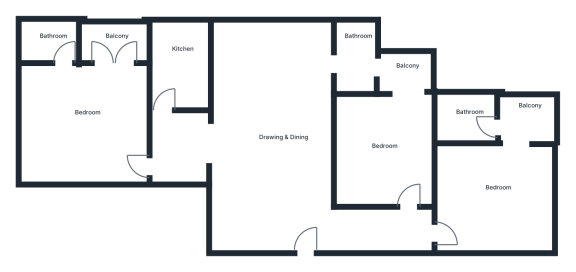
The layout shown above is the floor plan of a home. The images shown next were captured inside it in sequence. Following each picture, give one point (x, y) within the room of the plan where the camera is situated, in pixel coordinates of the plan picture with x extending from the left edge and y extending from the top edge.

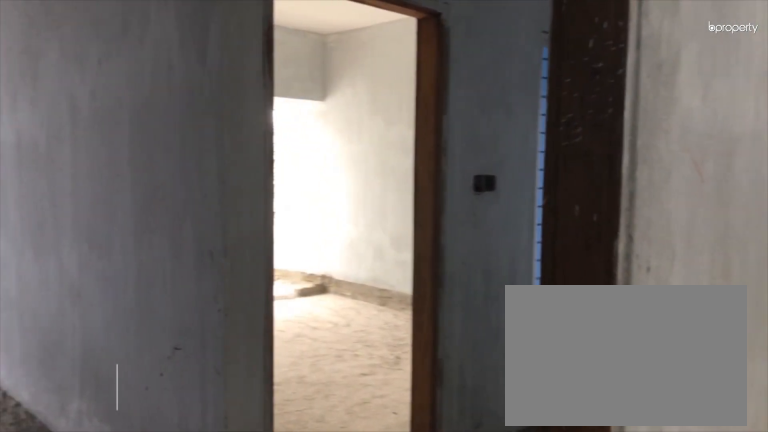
(291, 218)
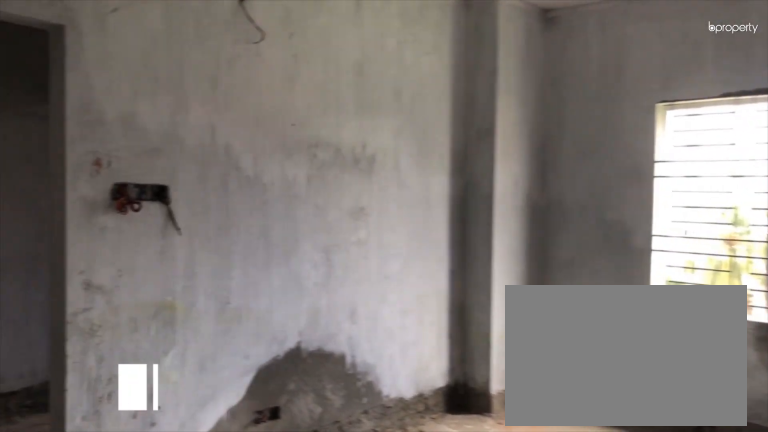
(272, 140)
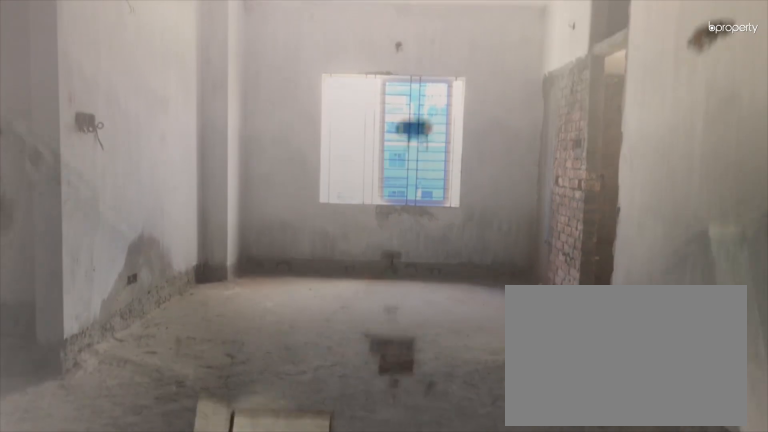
(272, 140)
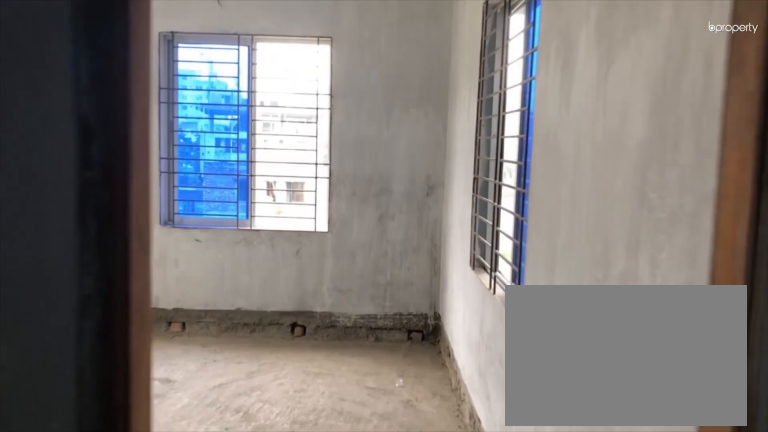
(461, 213)
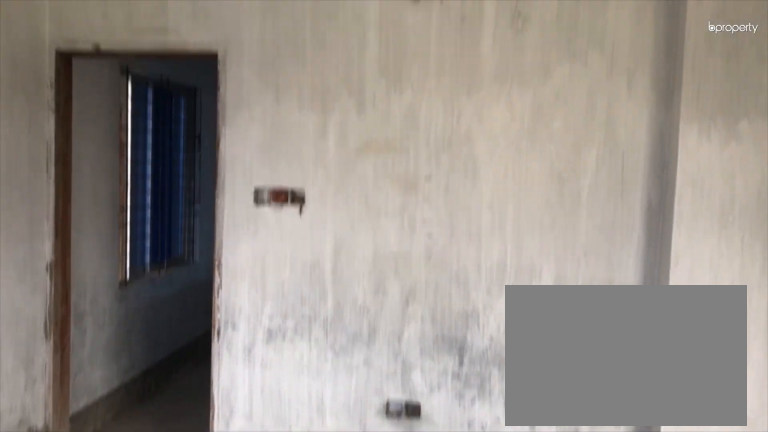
(503, 188)
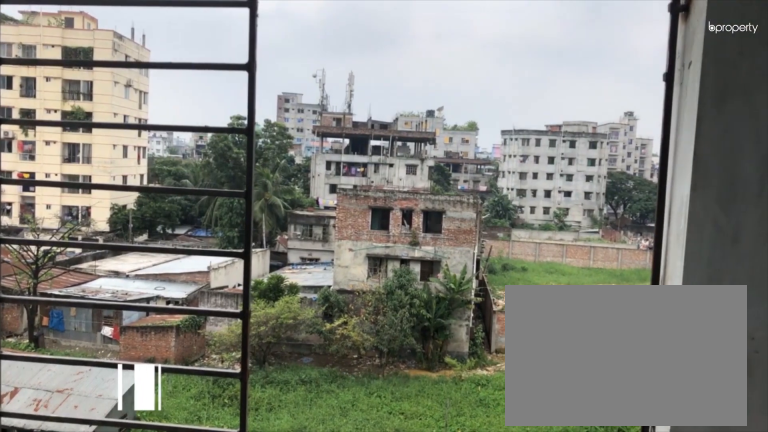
(528, 112)
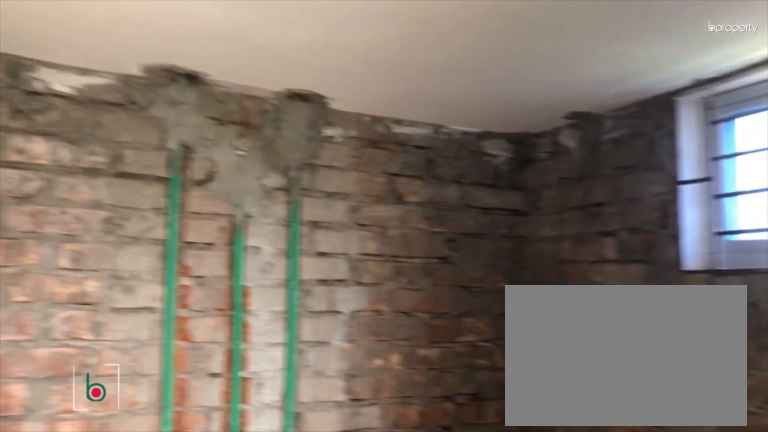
(472, 112)
